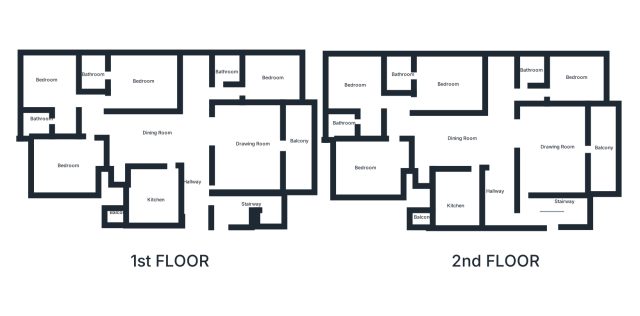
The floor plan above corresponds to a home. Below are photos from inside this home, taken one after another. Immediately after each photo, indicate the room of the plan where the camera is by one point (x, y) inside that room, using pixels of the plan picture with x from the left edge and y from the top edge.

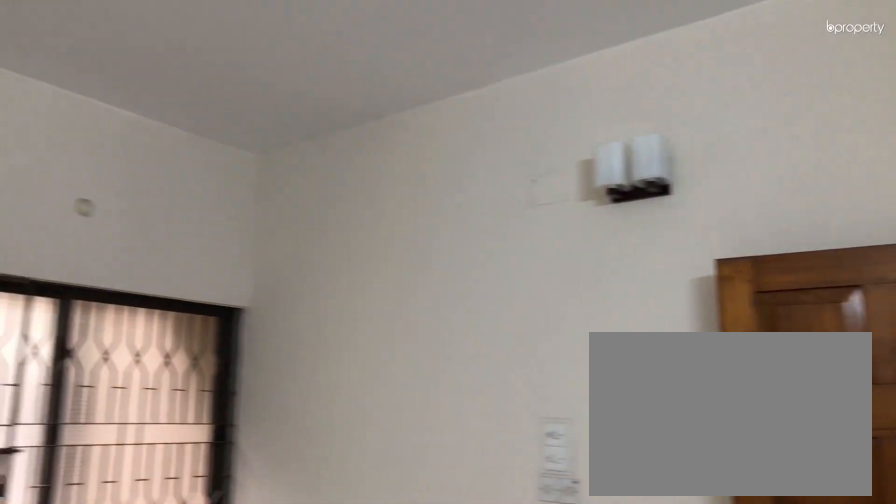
(381, 157)
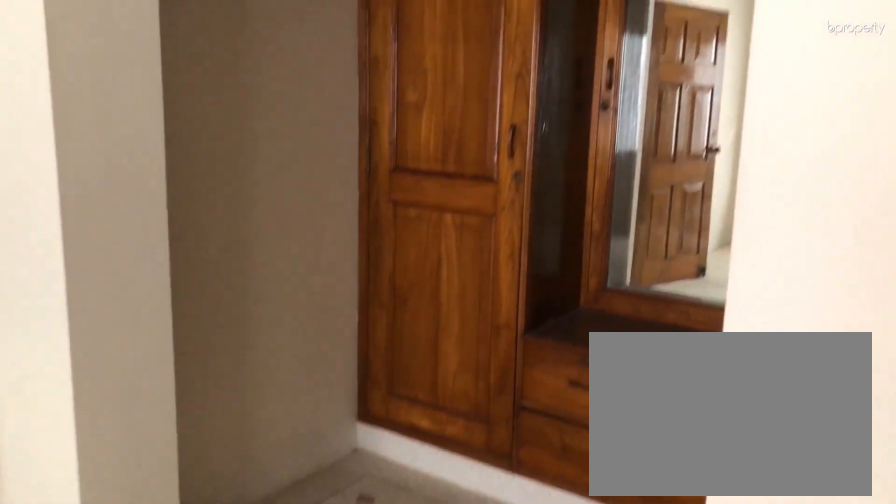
(358, 85)
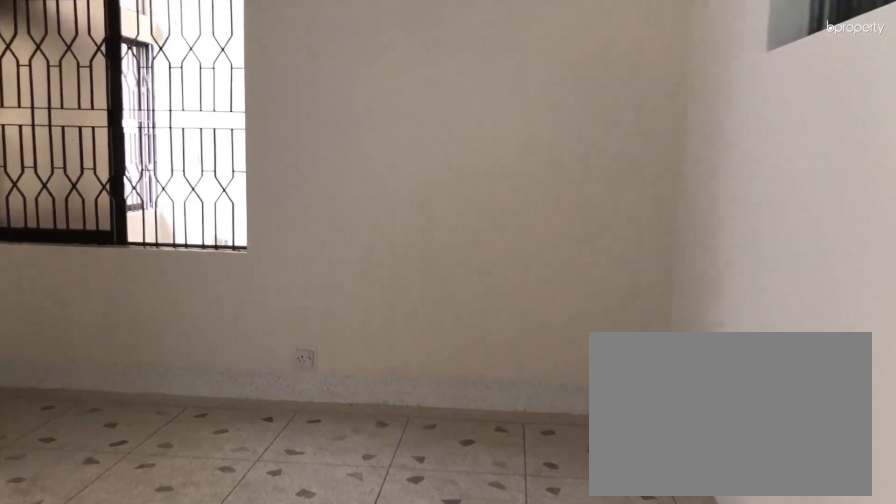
(439, 82)
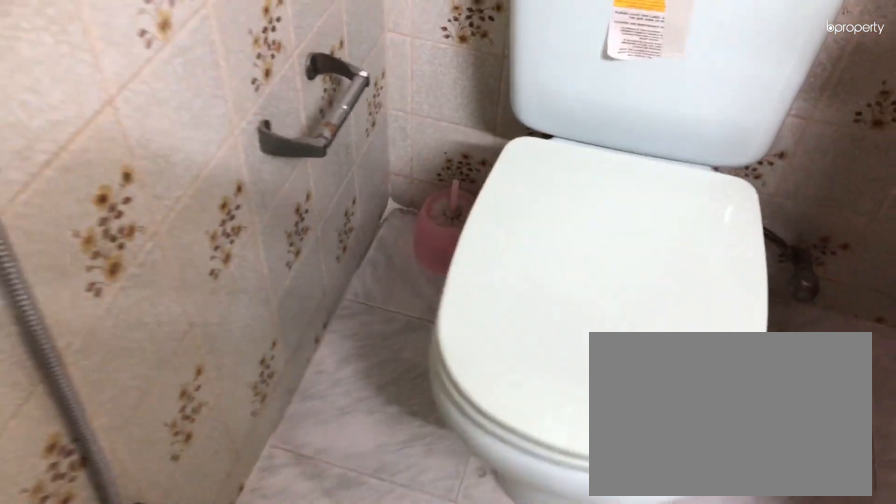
(398, 74)
